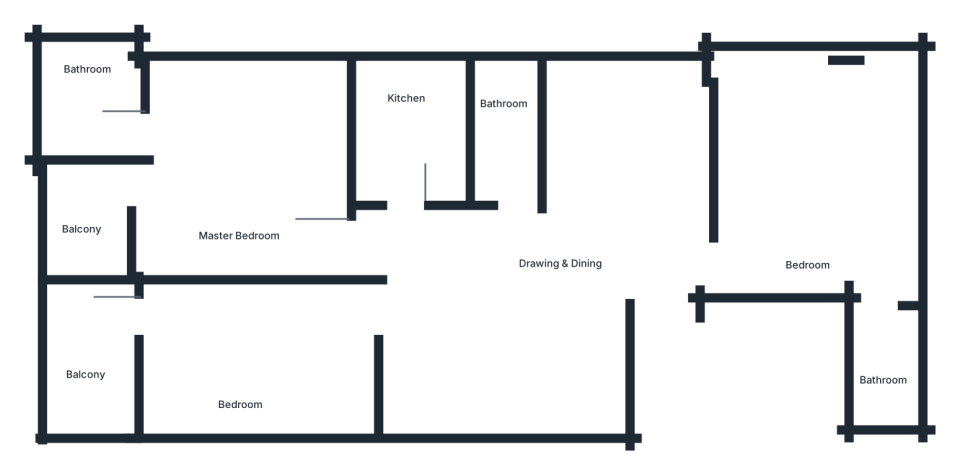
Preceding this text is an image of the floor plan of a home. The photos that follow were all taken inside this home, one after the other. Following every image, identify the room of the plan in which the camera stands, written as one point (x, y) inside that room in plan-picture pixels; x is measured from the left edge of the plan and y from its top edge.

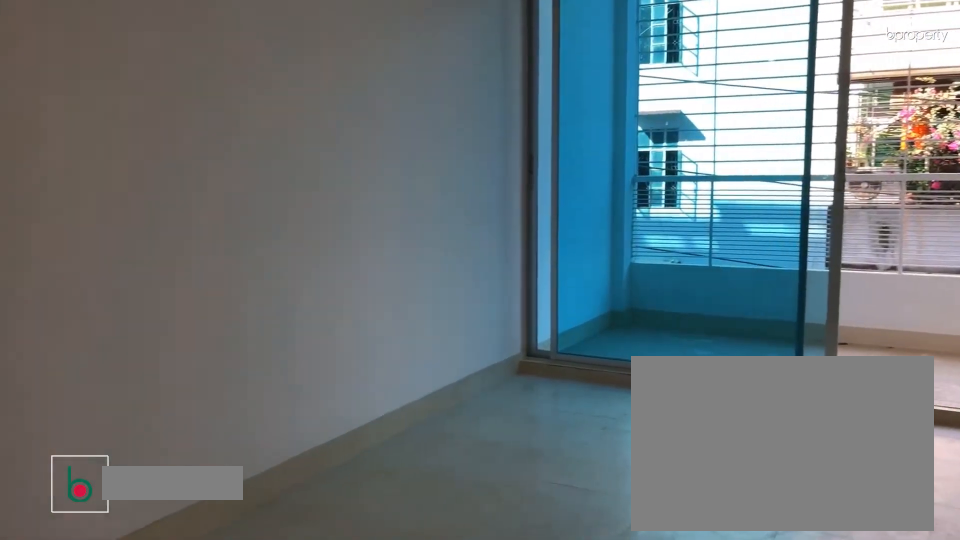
(241, 358)
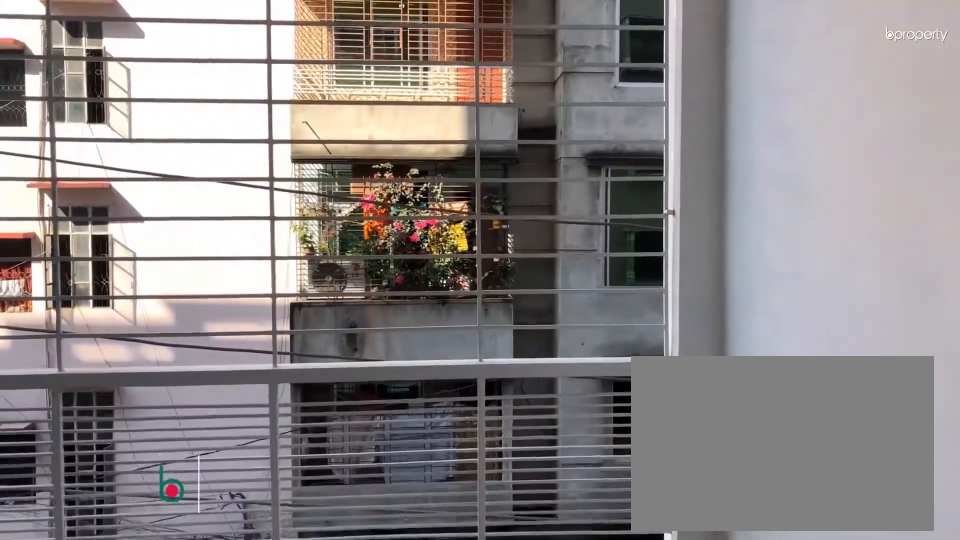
(81, 344)
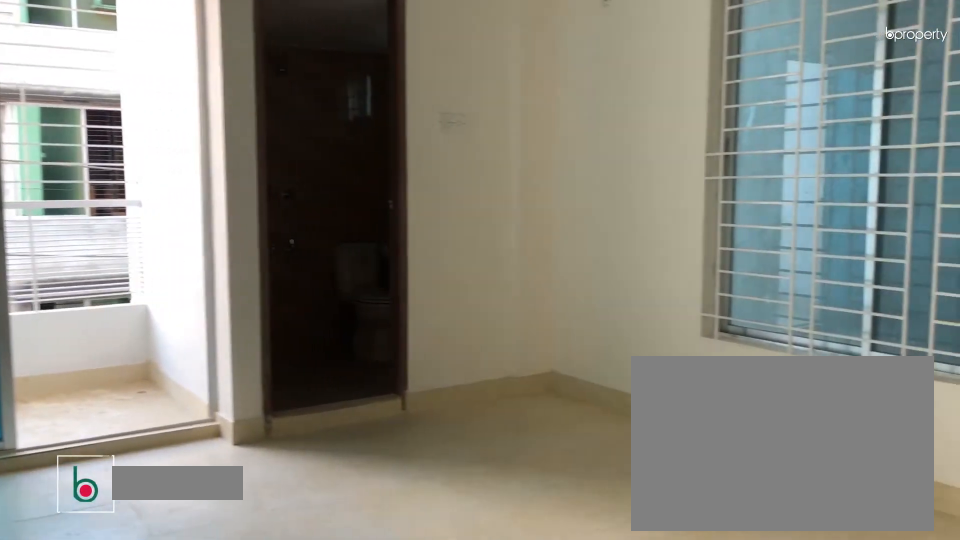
(233, 188)
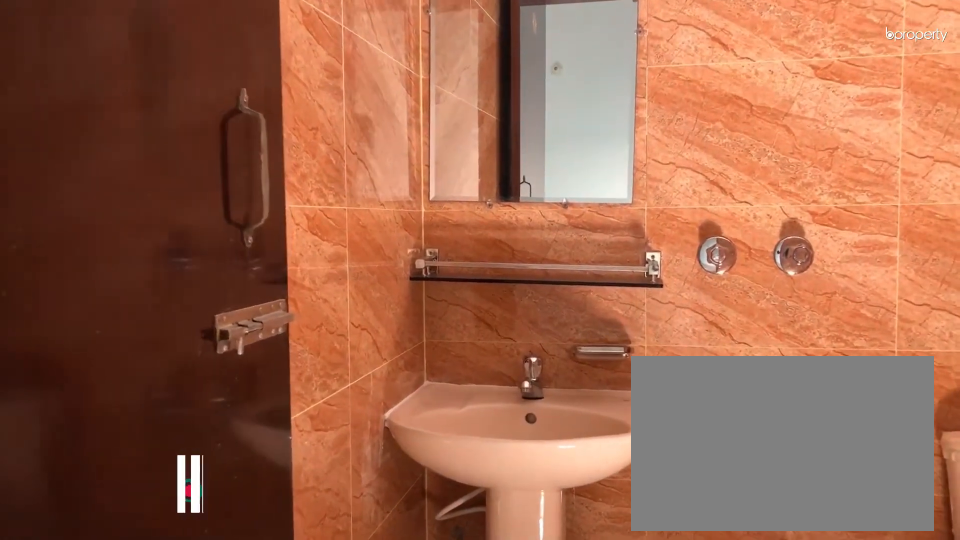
(136, 135)
